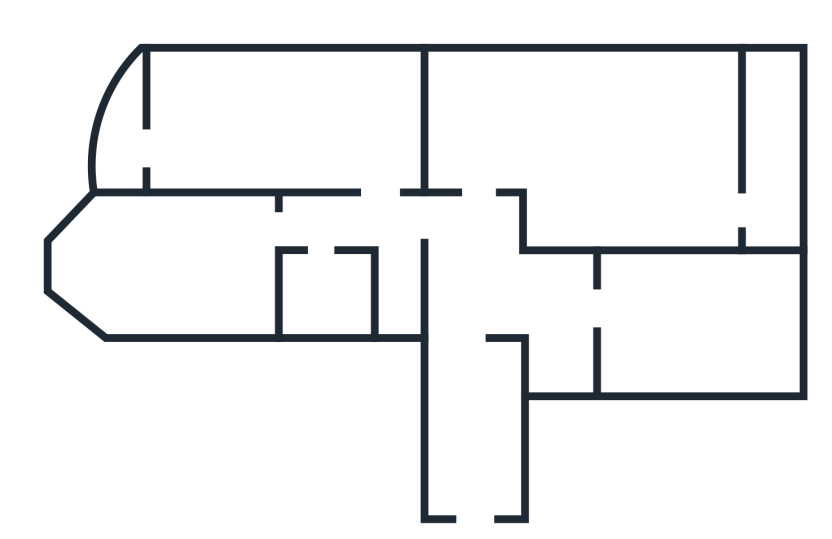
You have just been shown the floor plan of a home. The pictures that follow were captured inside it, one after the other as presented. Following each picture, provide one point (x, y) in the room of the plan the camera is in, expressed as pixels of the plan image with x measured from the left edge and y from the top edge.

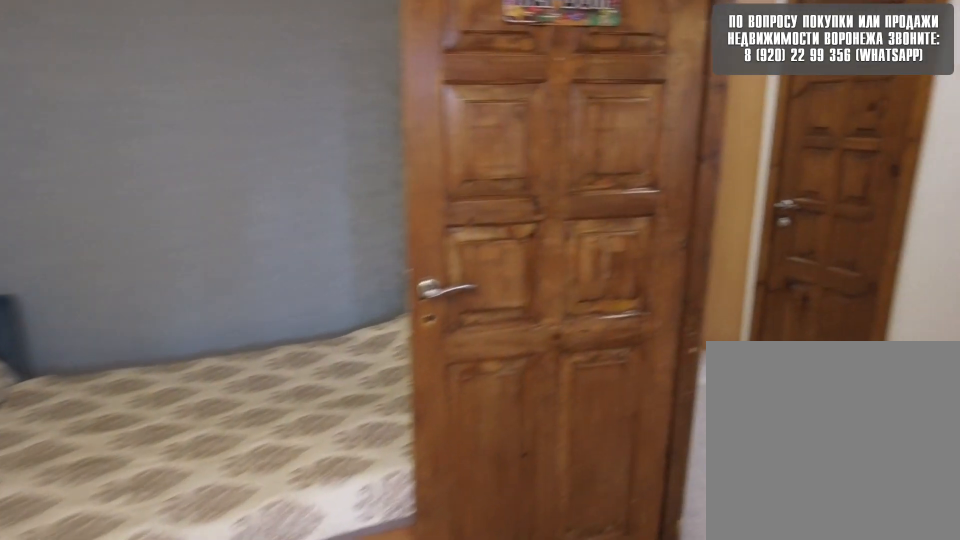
(316, 162)
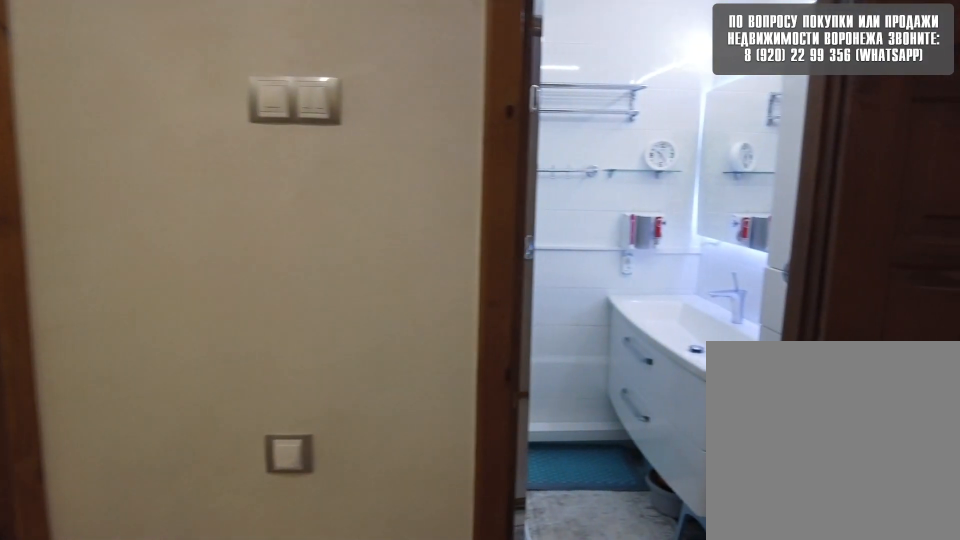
(397, 208)
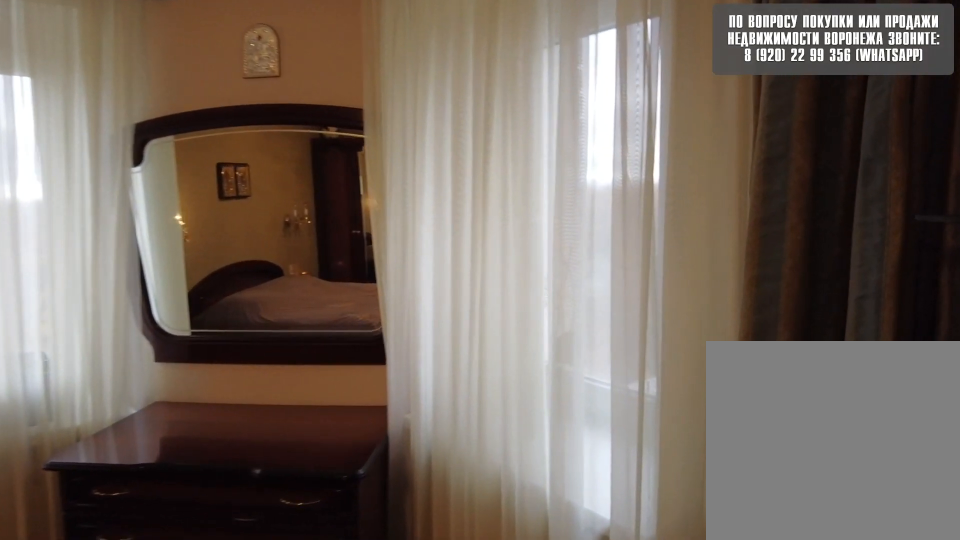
(193, 258)
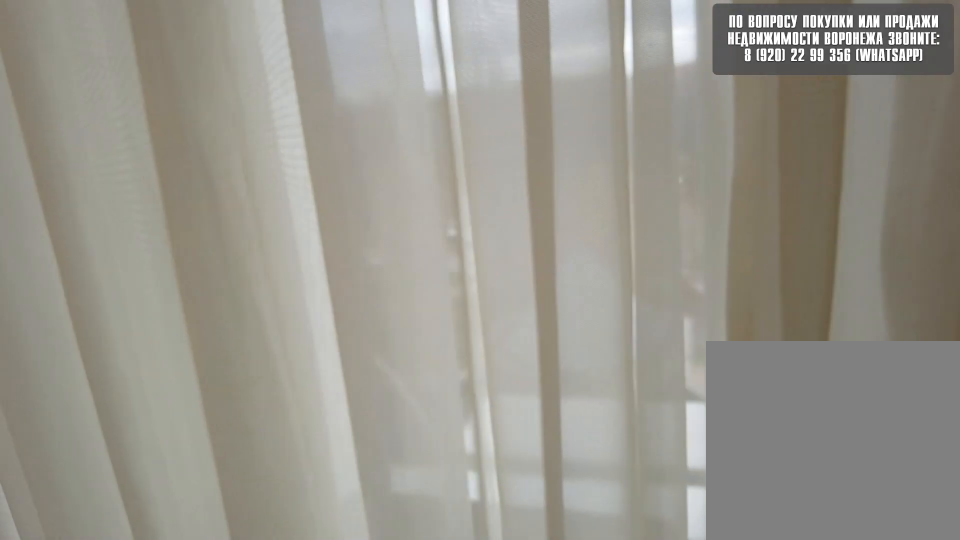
(193, 258)
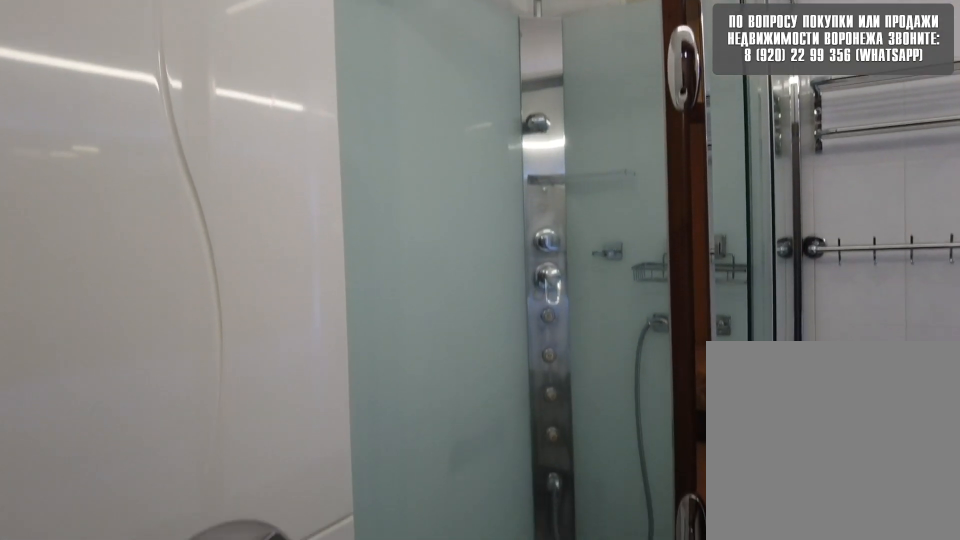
(320, 243)
